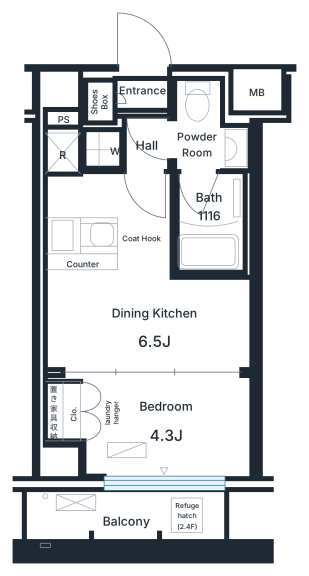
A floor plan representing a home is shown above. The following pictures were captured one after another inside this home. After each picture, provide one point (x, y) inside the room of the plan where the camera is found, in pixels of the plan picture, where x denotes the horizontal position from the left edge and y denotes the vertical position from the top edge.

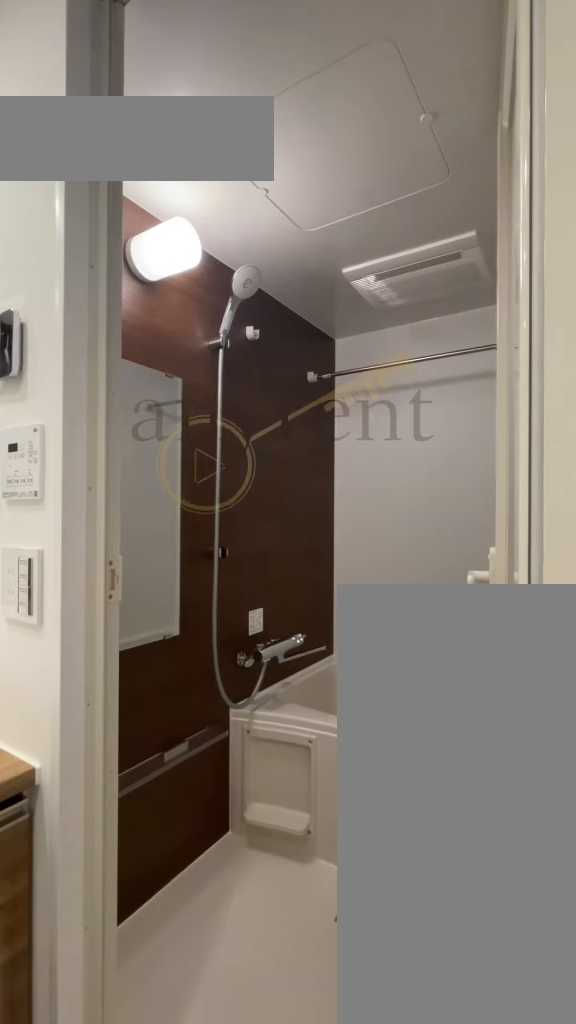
(207, 226)
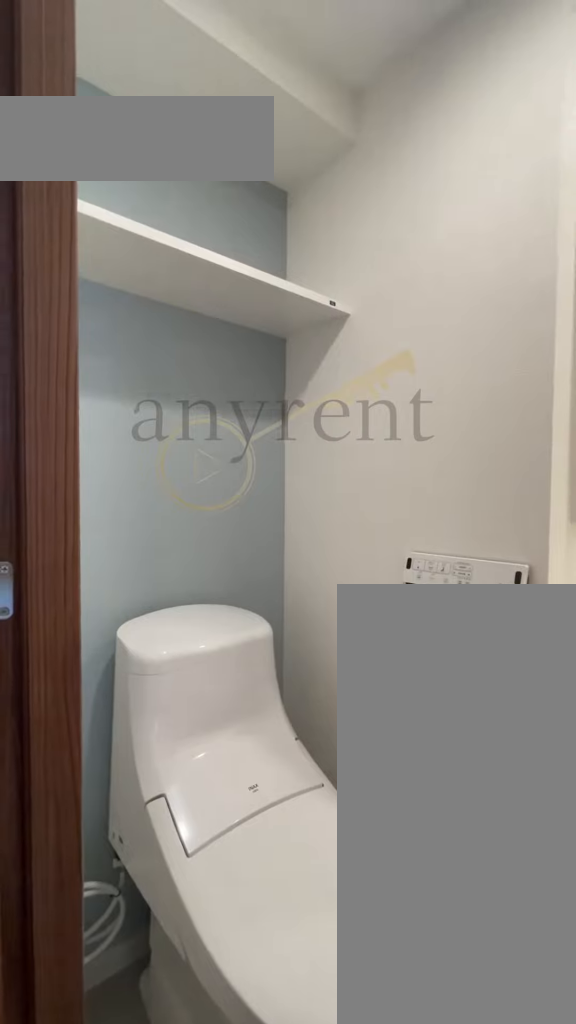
(197, 102)
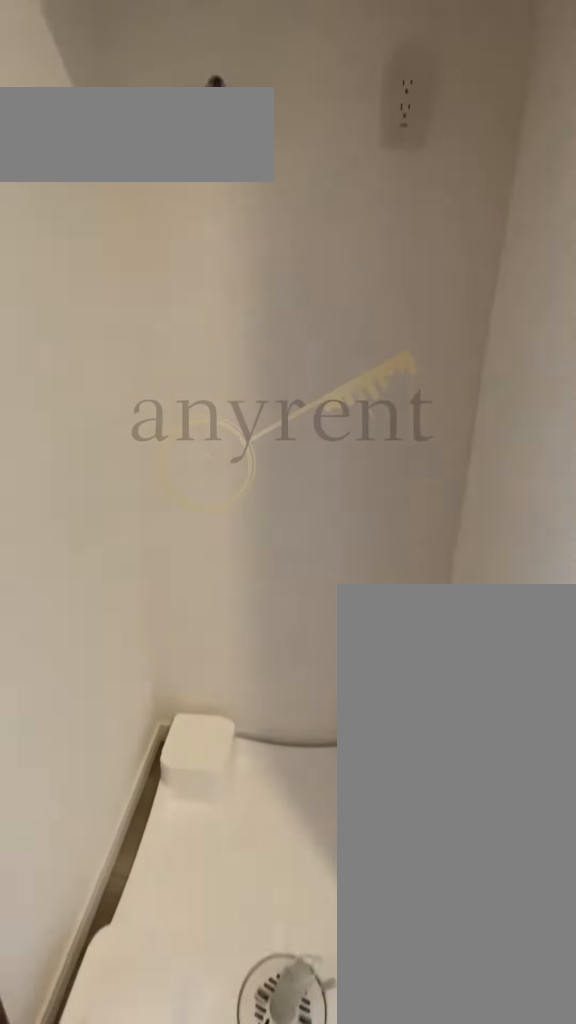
(104, 151)
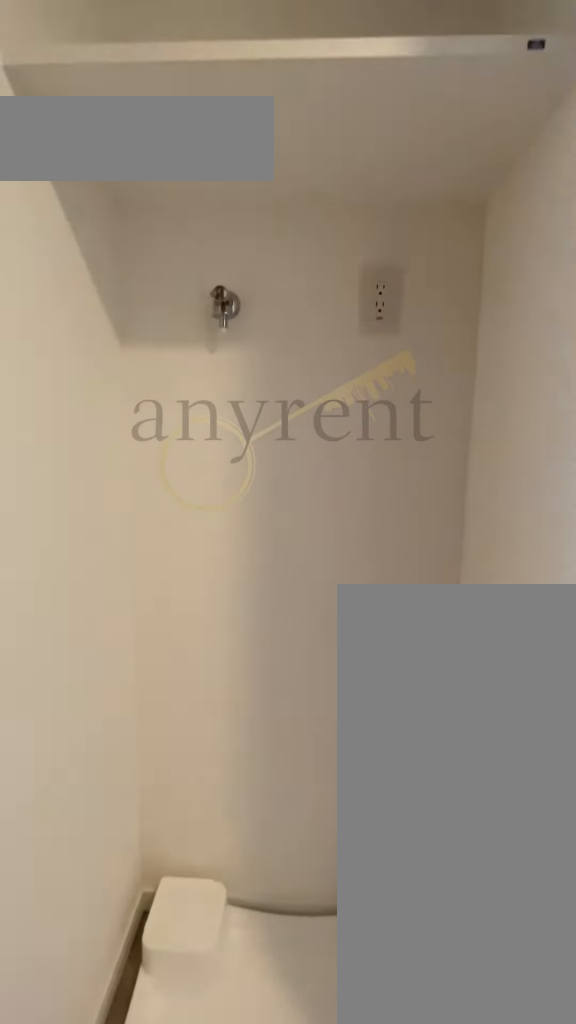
(104, 151)
